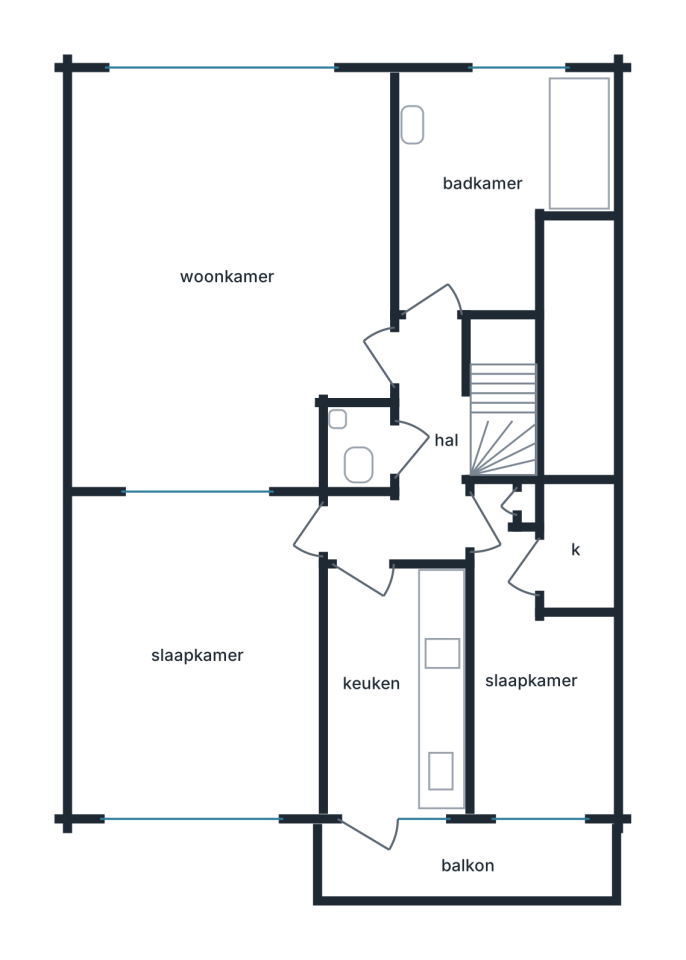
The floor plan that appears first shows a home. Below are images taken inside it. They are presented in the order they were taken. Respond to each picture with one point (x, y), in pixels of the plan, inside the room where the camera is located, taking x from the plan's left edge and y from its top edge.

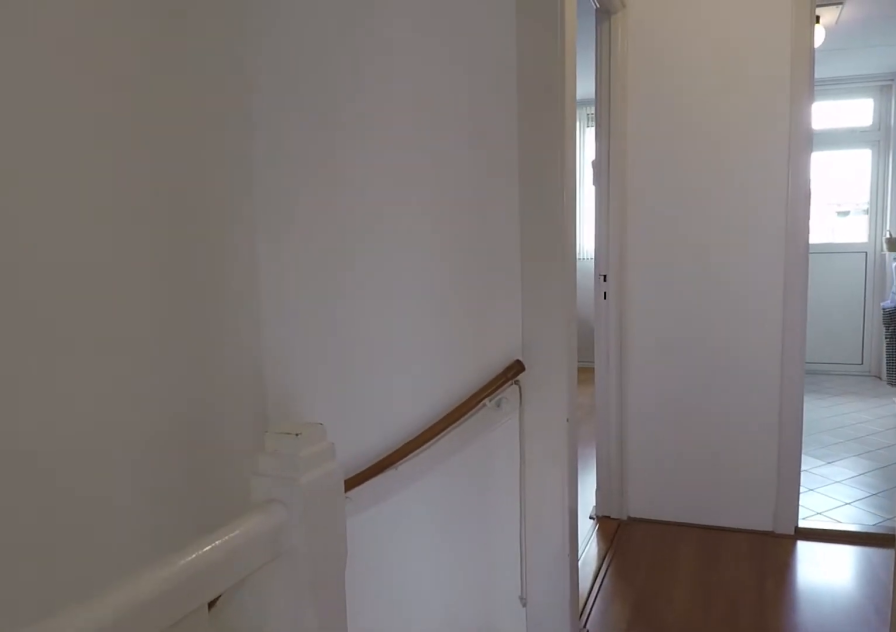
(417, 456)
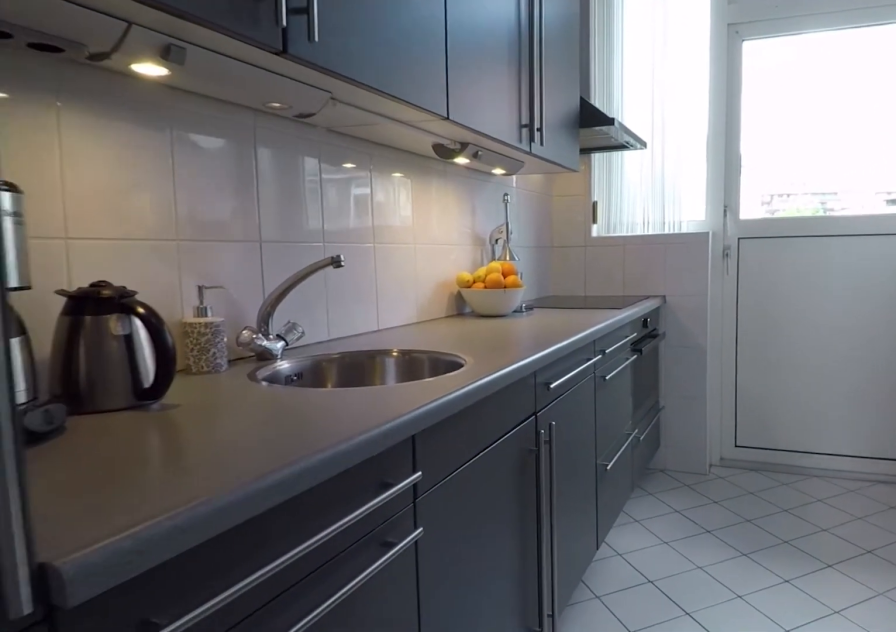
(395, 686)
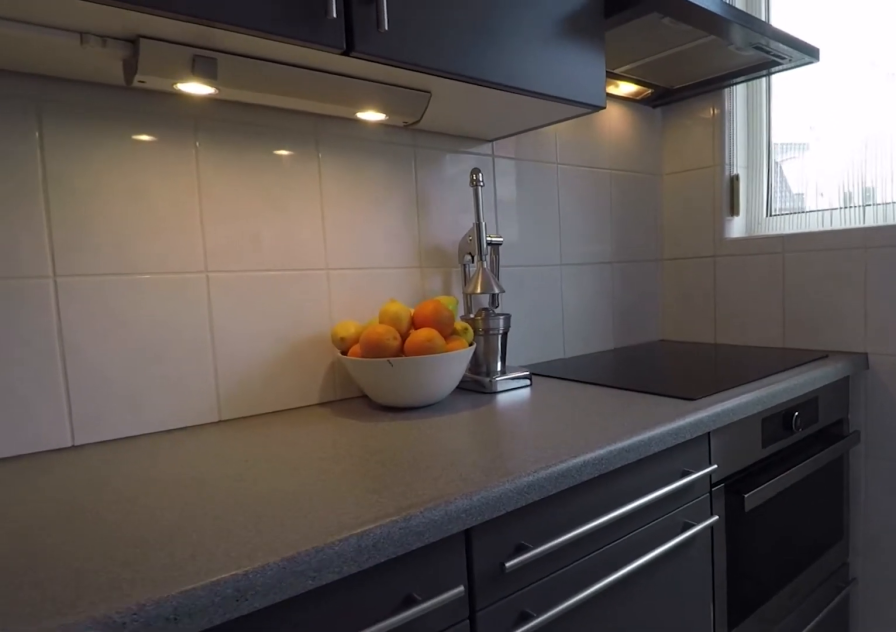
(395, 686)
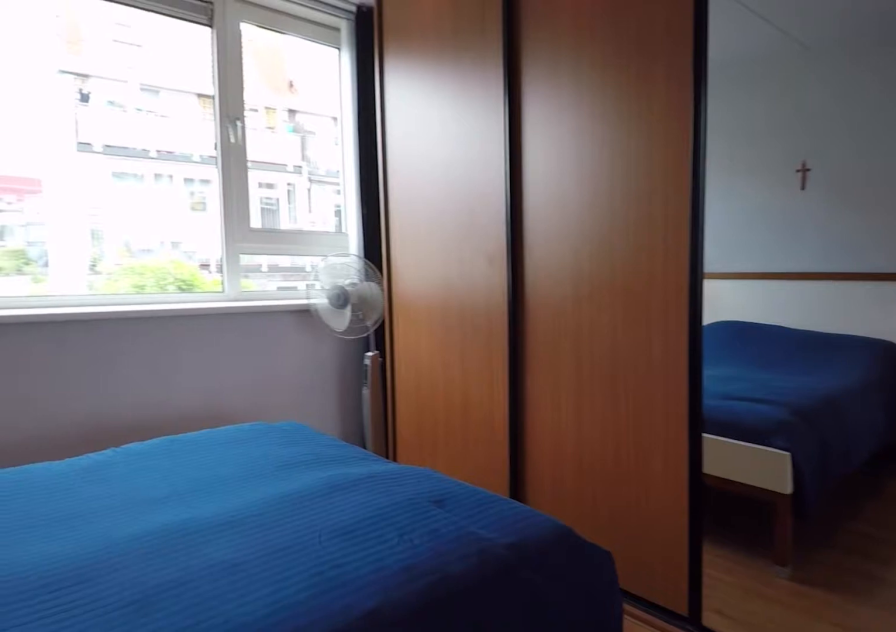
(198, 653)
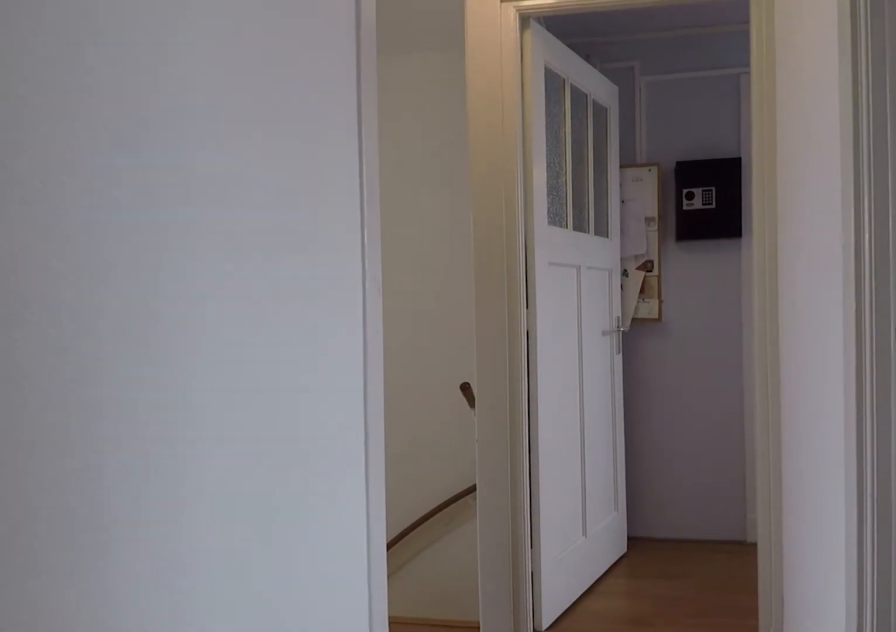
(417, 456)
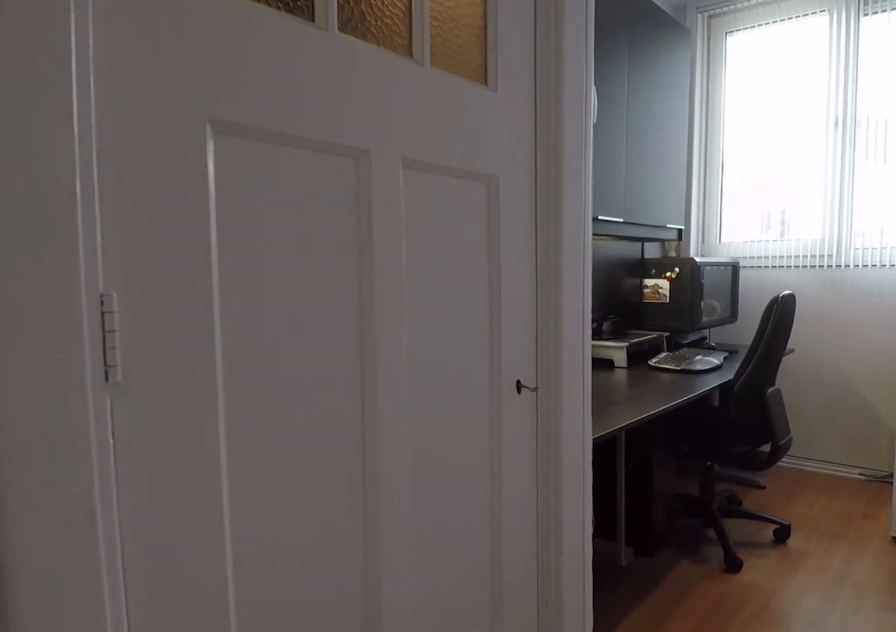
(532, 678)
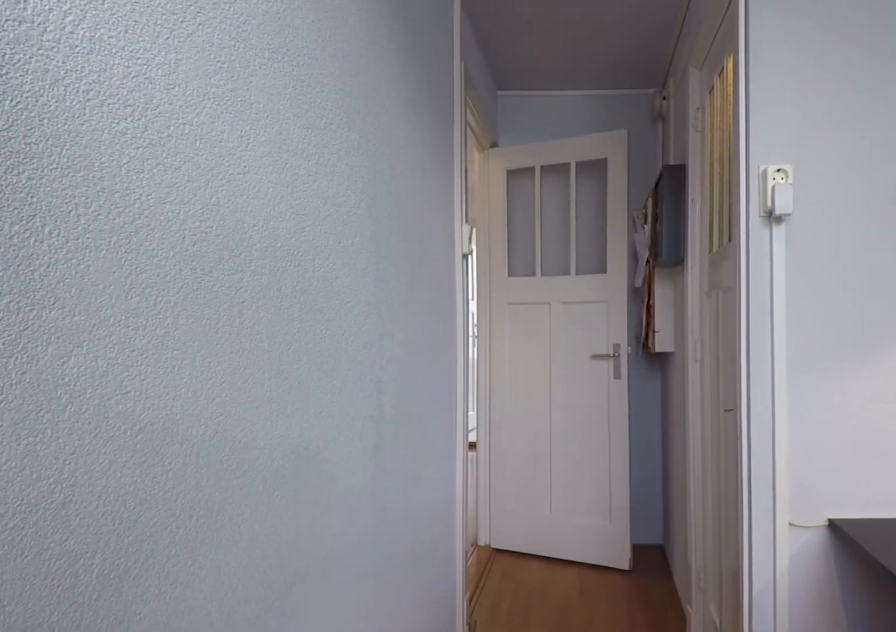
(532, 678)
